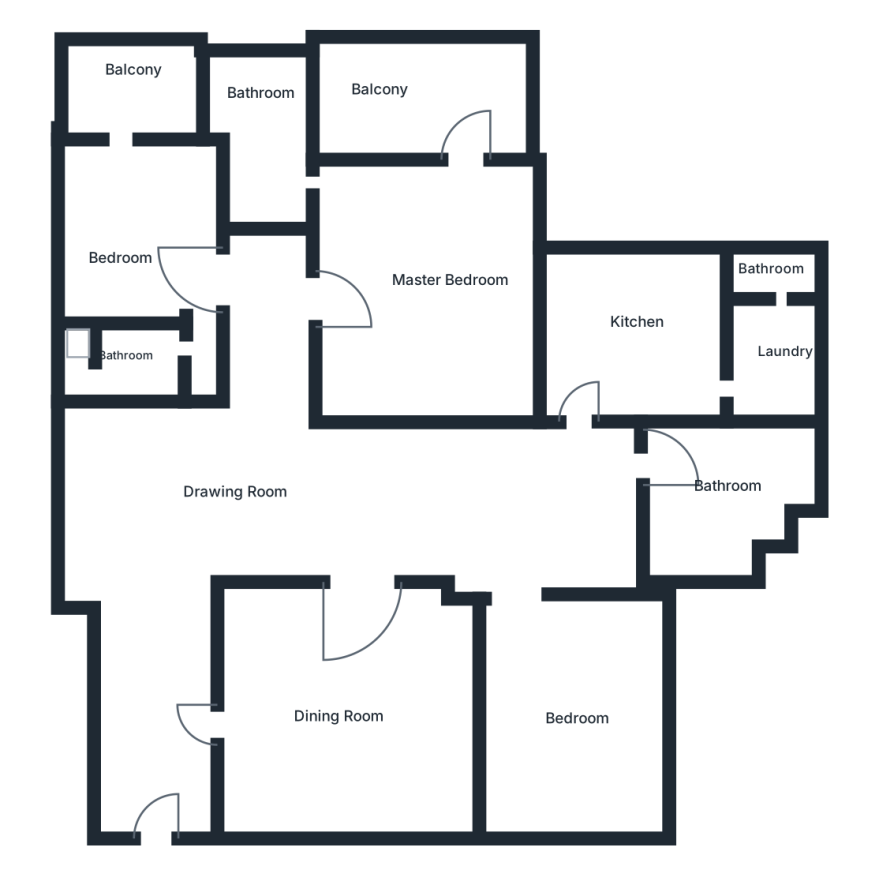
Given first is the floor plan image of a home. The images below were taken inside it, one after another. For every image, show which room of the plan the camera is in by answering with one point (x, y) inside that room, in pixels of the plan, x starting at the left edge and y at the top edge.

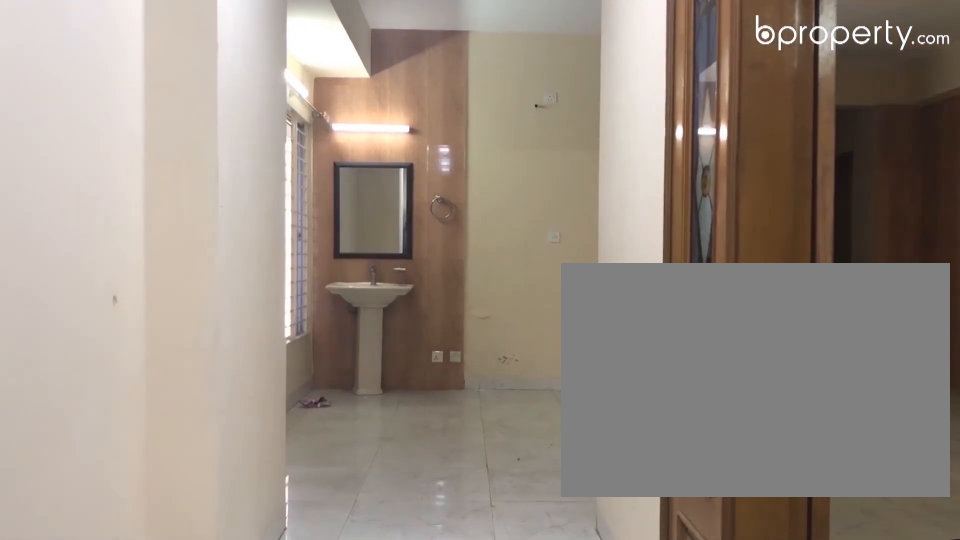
(154, 563)
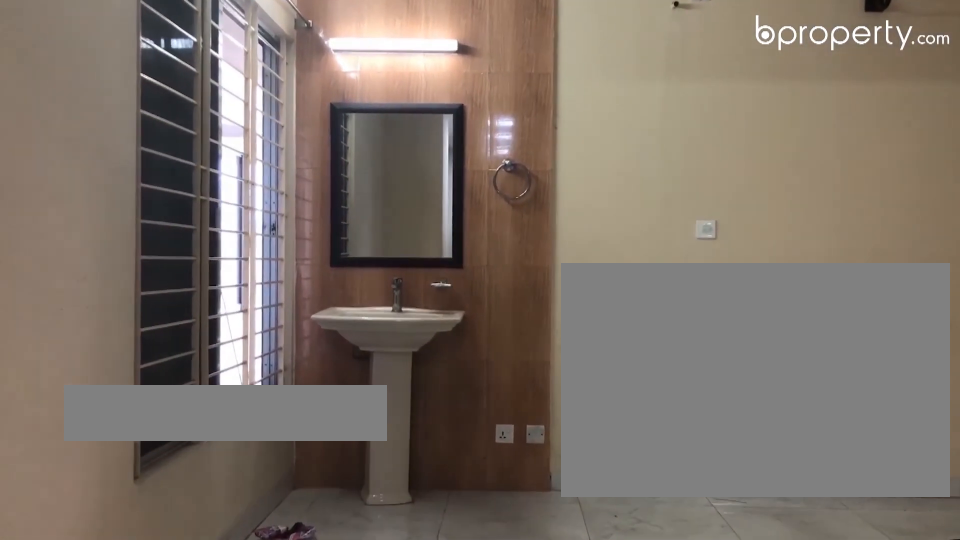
(297, 503)
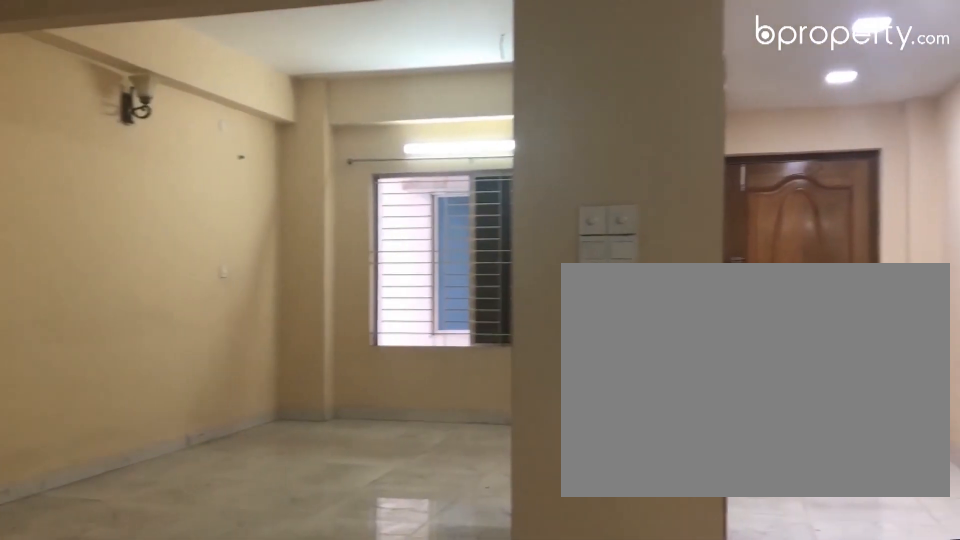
(297, 503)
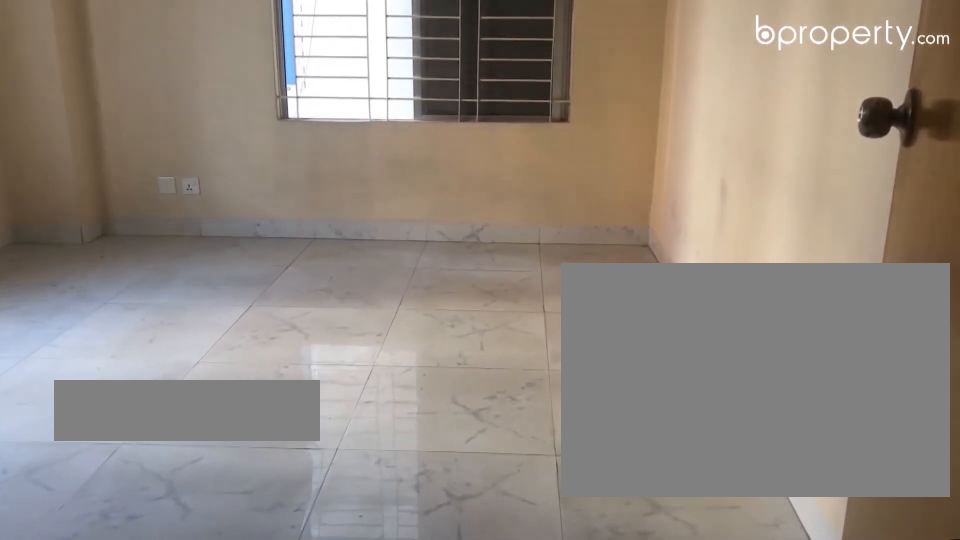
(557, 685)
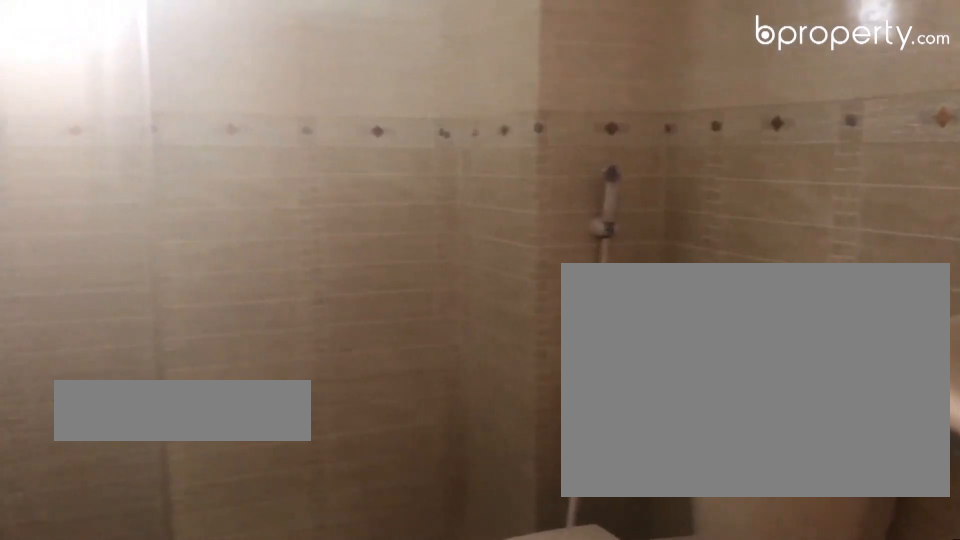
(734, 479)
